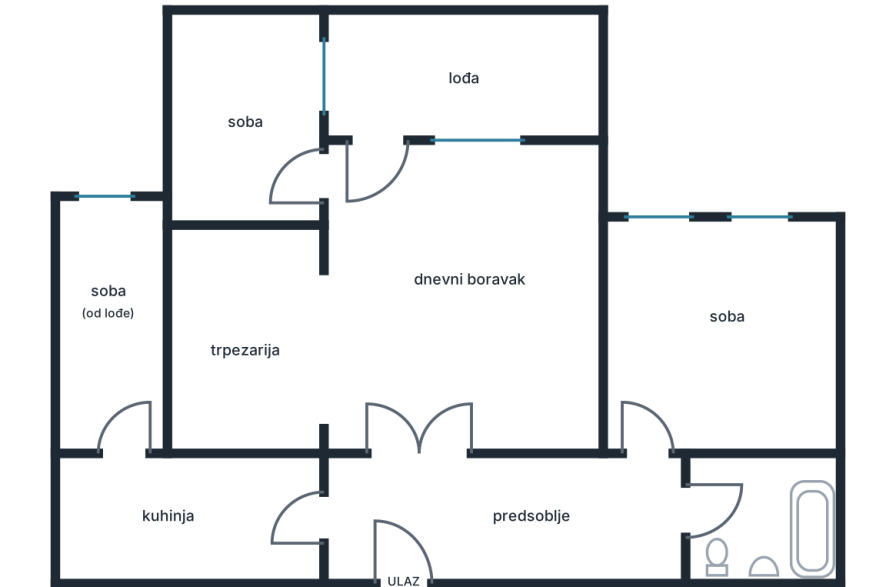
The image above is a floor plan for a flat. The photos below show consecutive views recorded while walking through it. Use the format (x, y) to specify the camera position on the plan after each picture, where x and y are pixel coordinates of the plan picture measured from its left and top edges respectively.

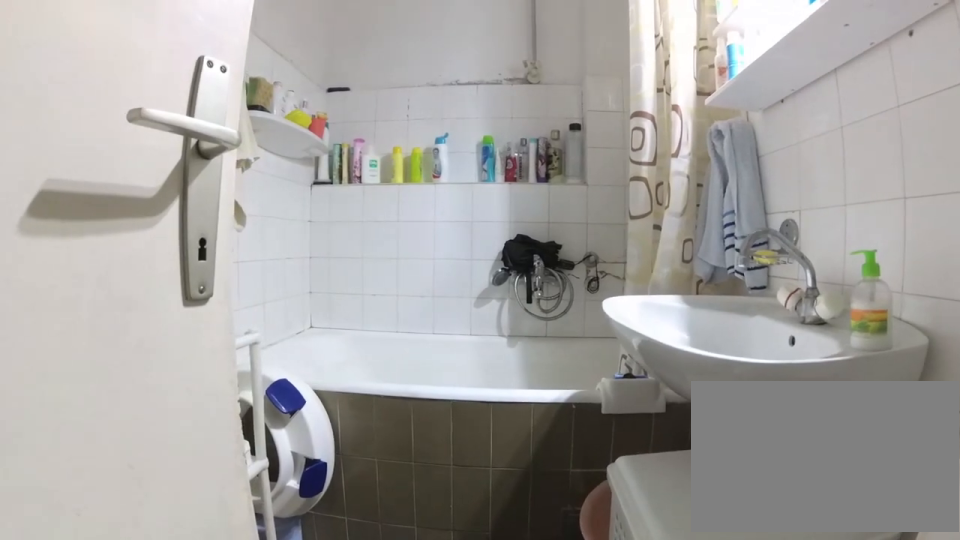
(691, 514)
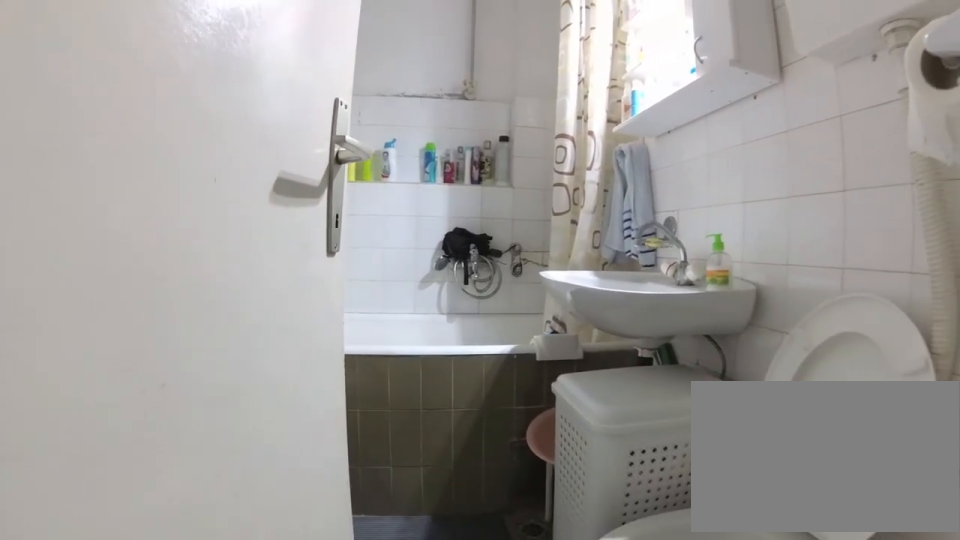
(660, 507)
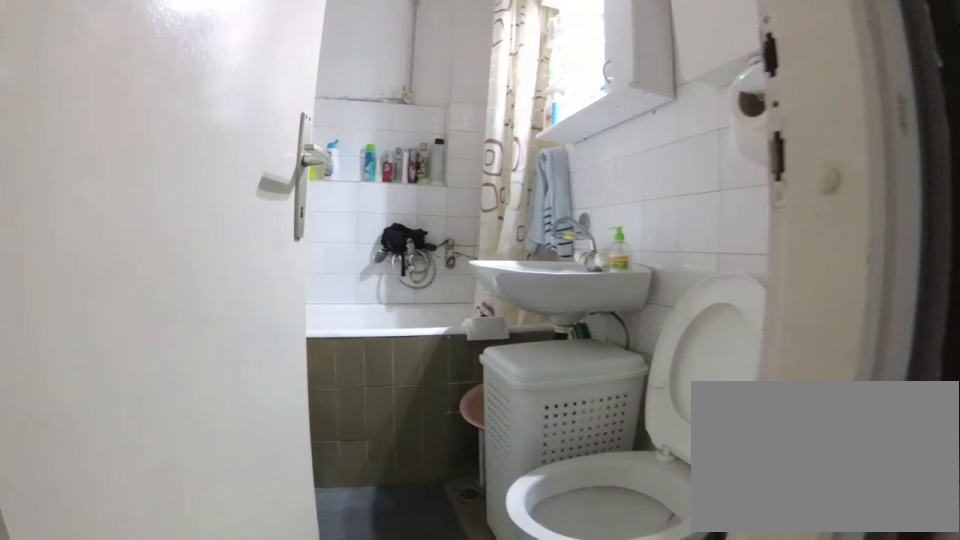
(651, 504)
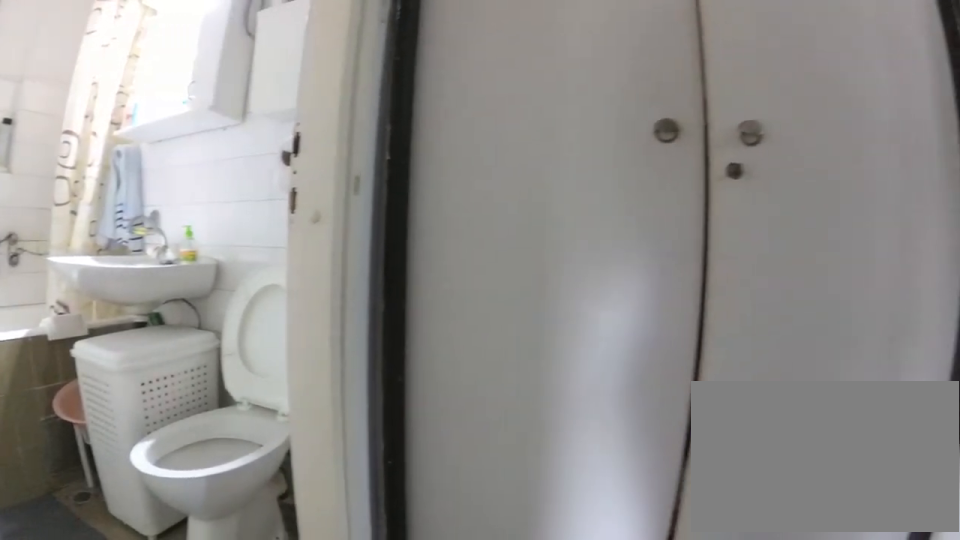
(661, 488)
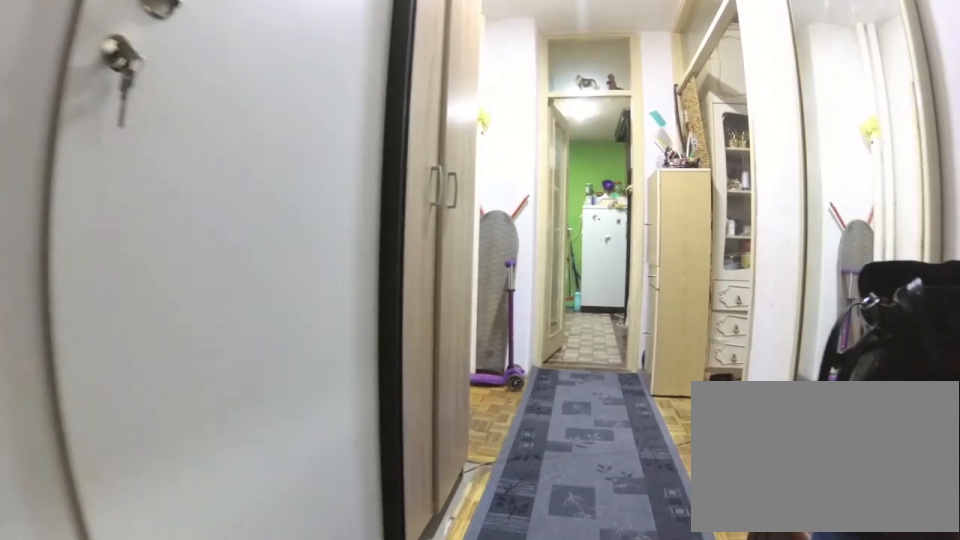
(622, 514)
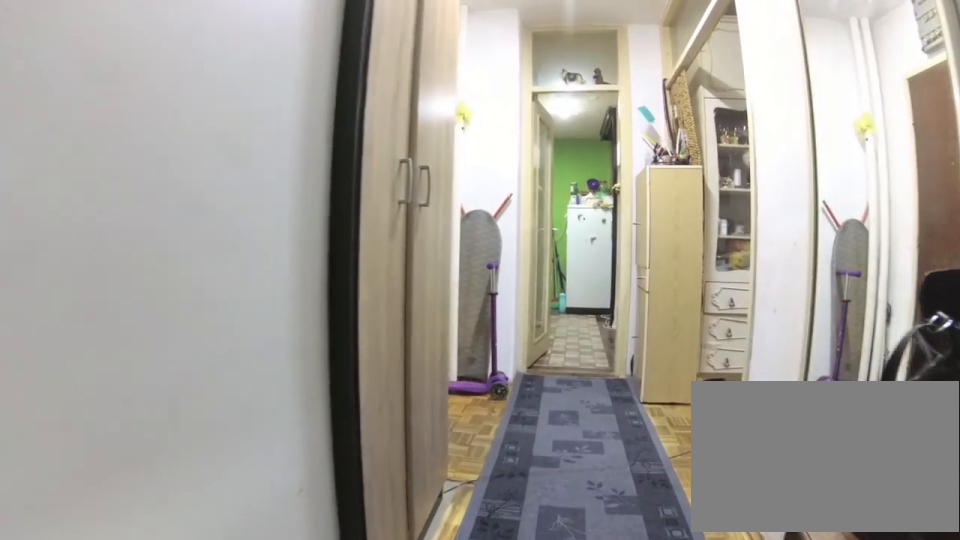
(611, 514)
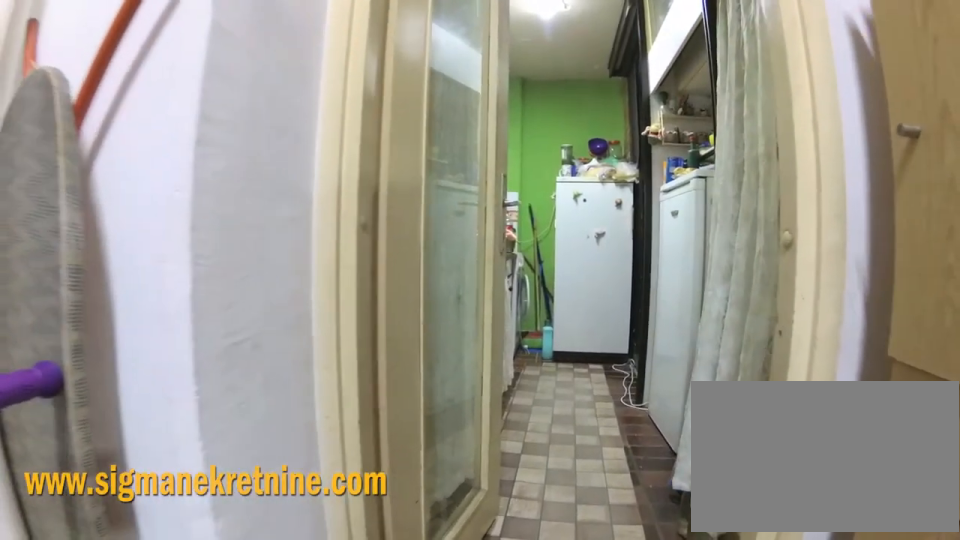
(419, 514)
